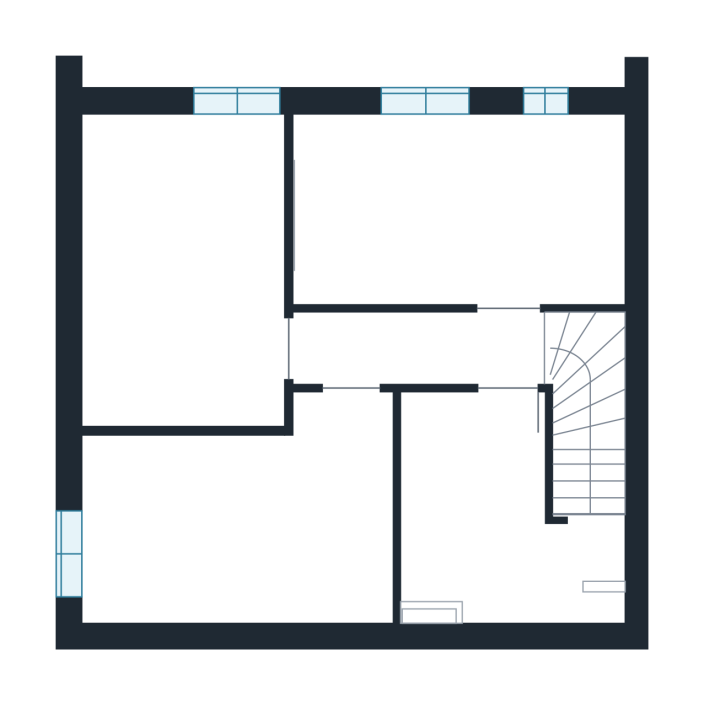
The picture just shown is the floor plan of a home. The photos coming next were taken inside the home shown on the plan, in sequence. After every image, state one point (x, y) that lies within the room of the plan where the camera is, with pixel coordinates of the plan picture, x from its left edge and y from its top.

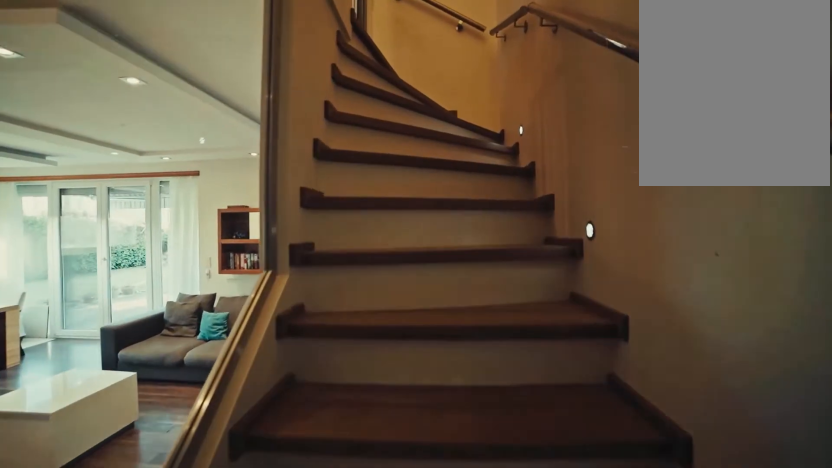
(591, 463)
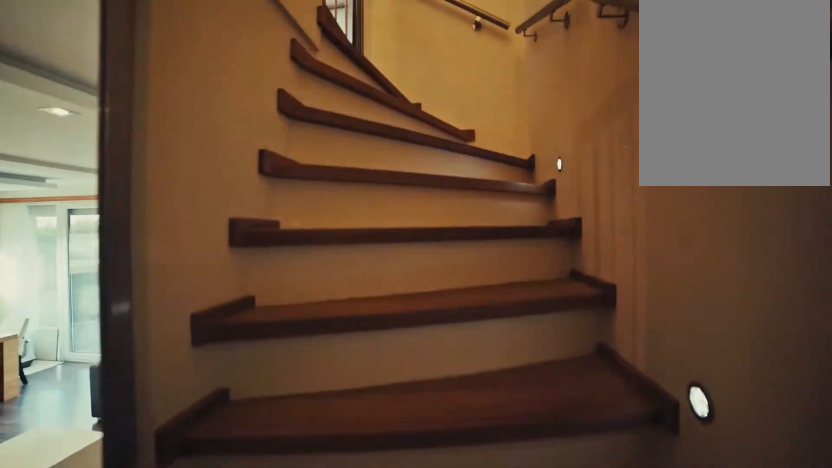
(591, 443)
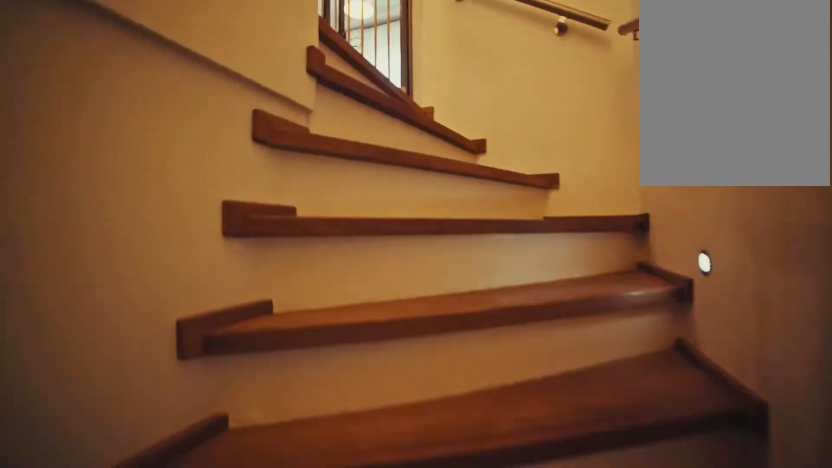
(591, 420)
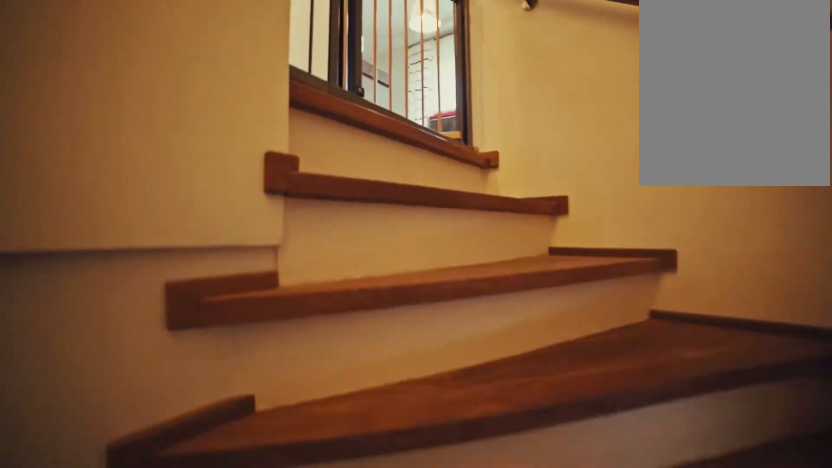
(589, 398)
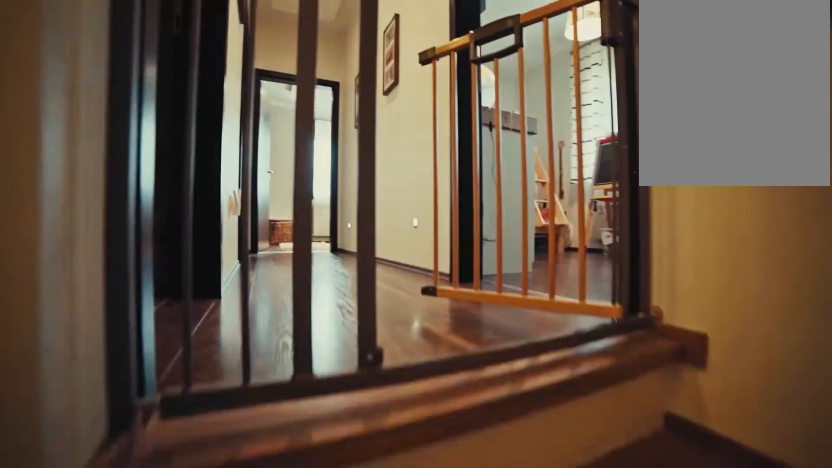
(586, 372)
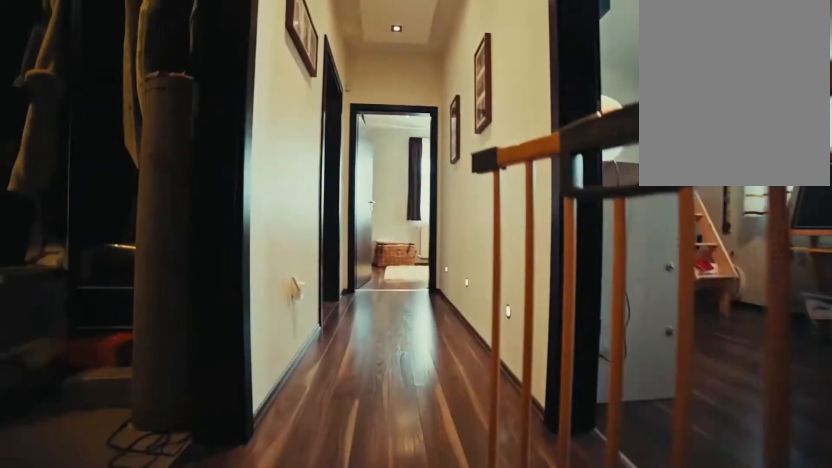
(562, 352)
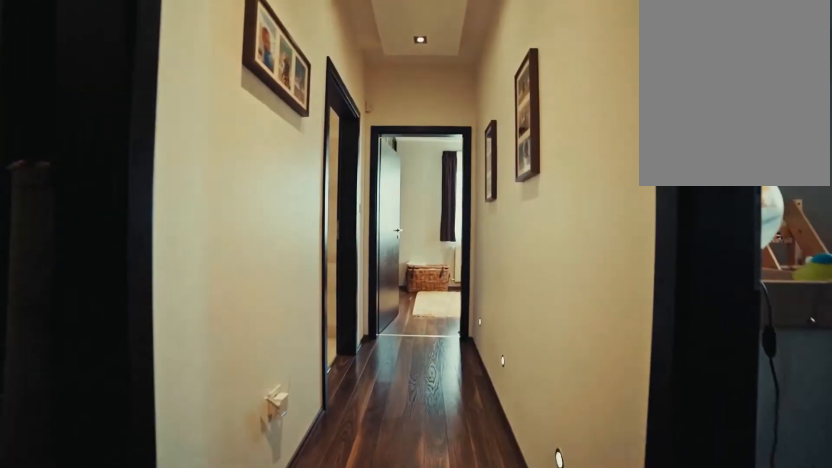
(522, 348)
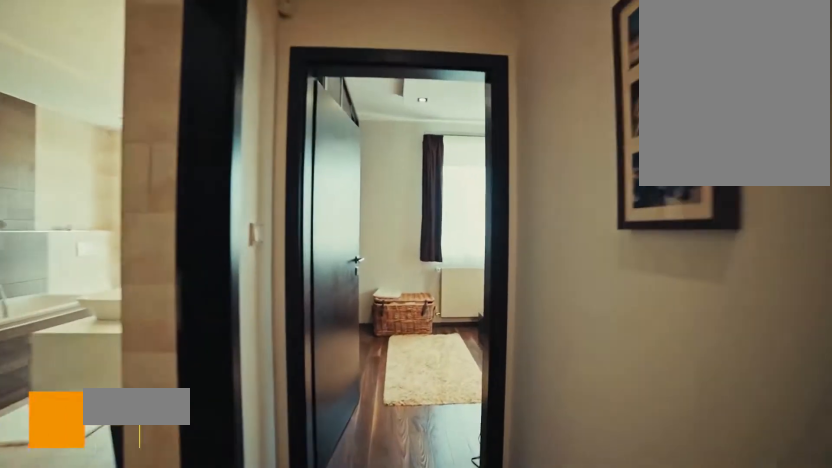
(420, 350)
